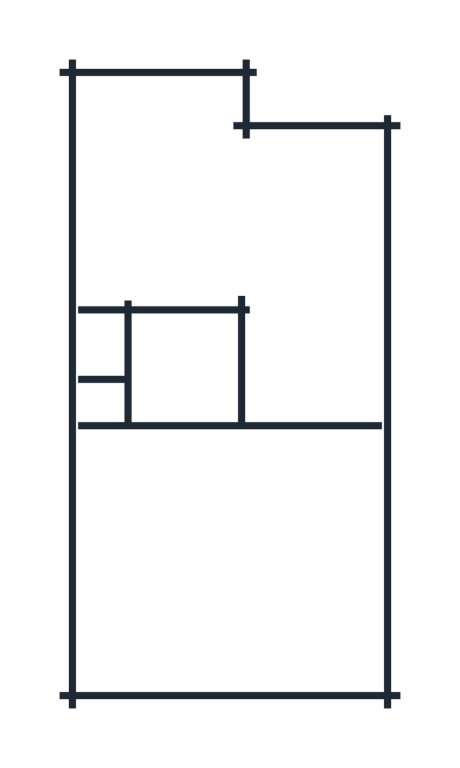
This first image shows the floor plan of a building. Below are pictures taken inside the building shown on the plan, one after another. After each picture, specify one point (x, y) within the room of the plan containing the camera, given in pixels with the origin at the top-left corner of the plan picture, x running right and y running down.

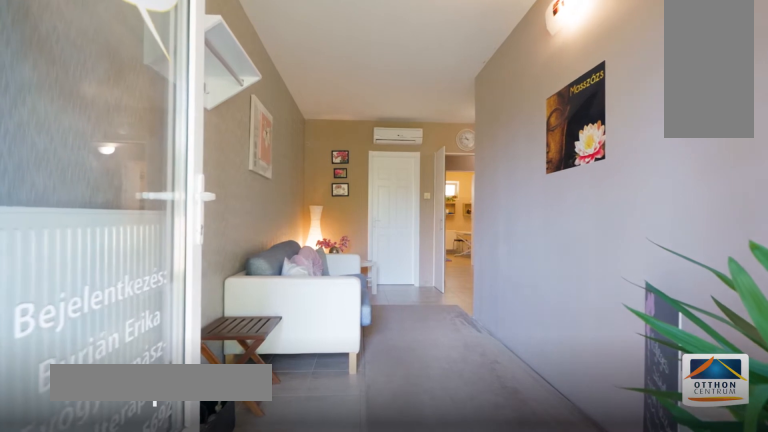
(169, 587)
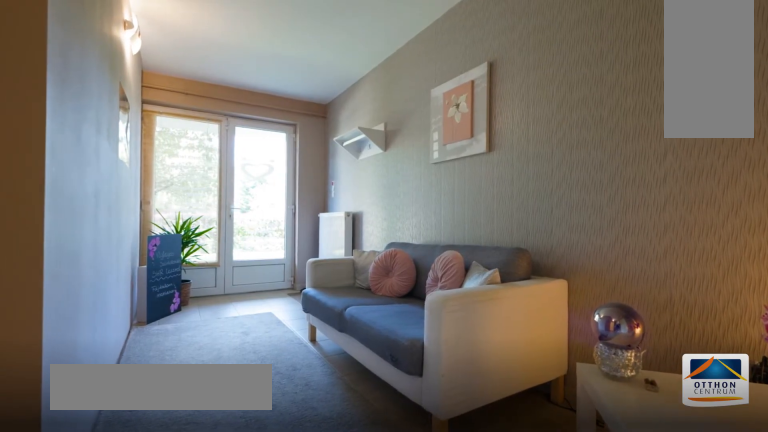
(169, 587)
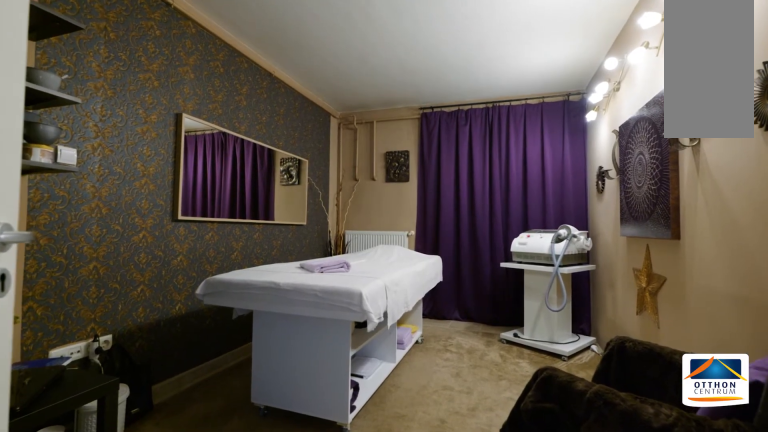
(319, 570)
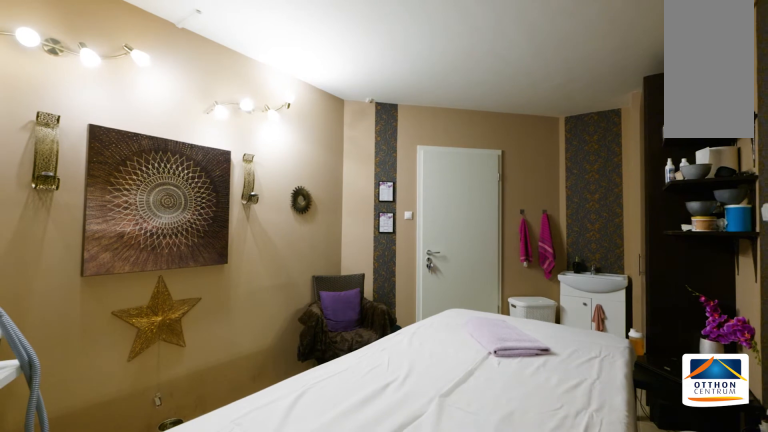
(318, 570)
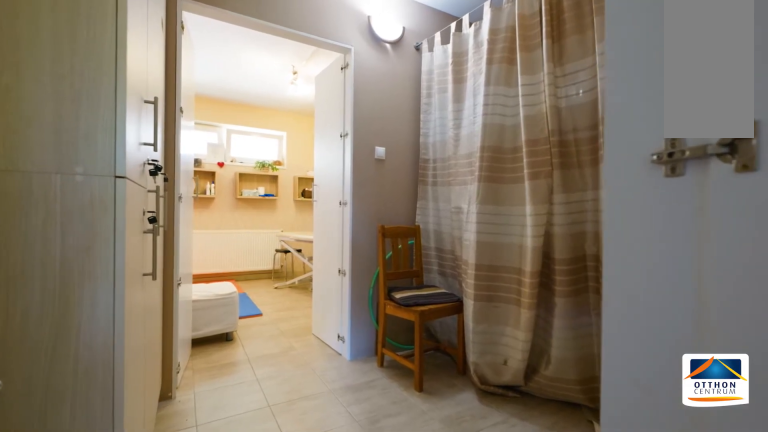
(310, 356)
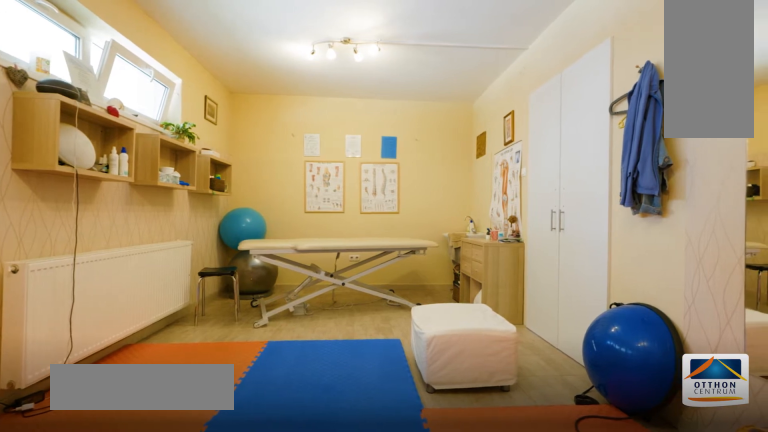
(206, 206)
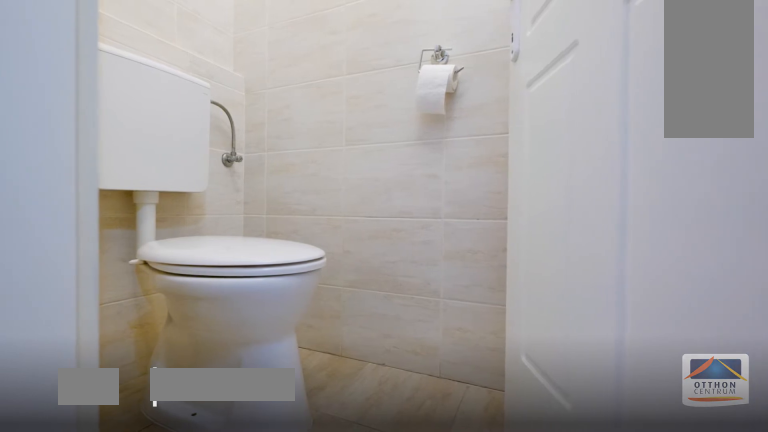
(171, 349)
